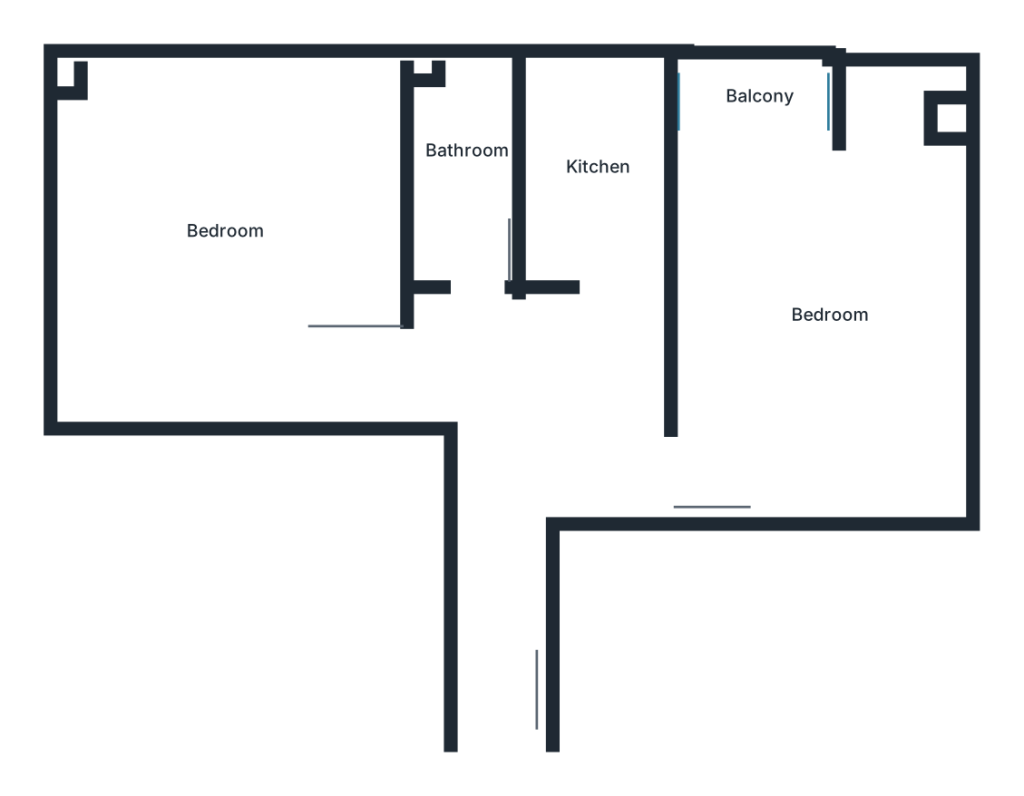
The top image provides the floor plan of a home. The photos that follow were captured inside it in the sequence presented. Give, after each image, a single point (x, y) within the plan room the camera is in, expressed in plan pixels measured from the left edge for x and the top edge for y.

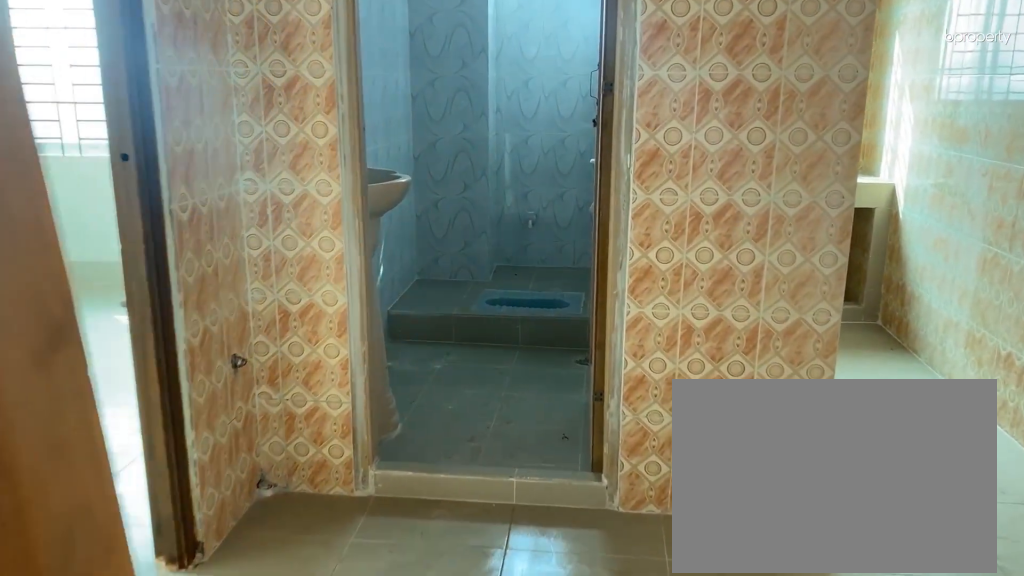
(539, 407)
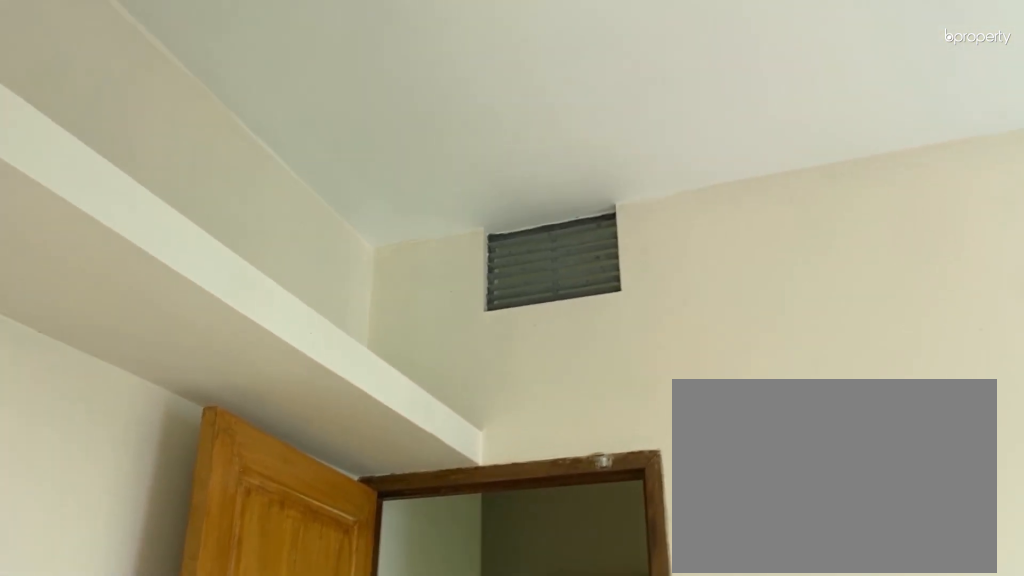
(825, 302)
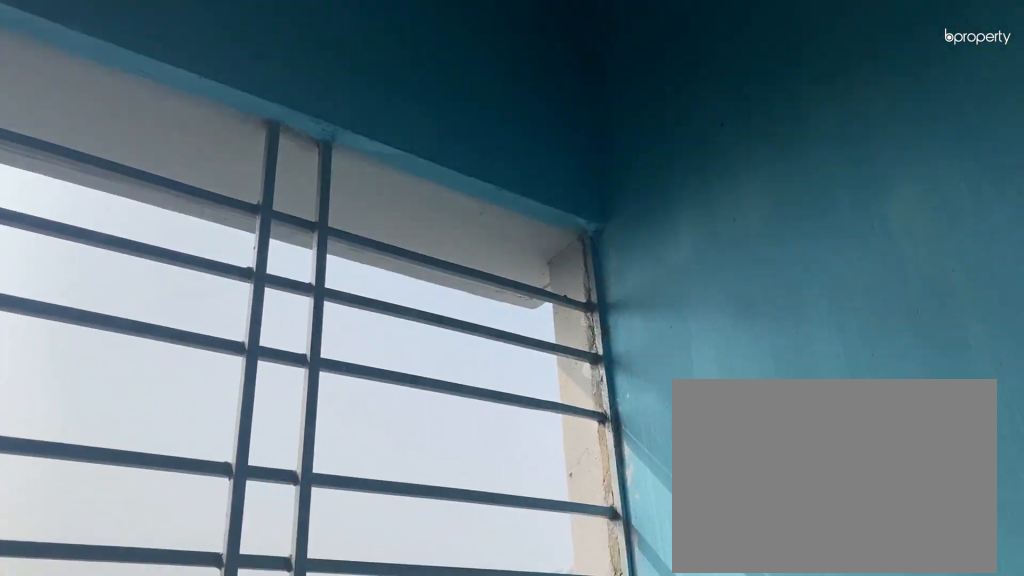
(748, 110)
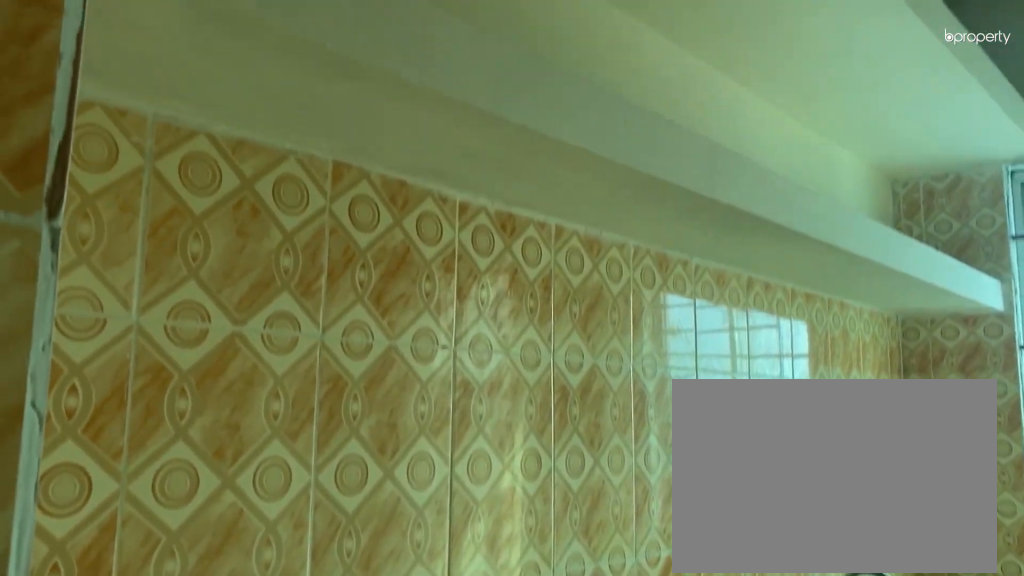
(577, 187)
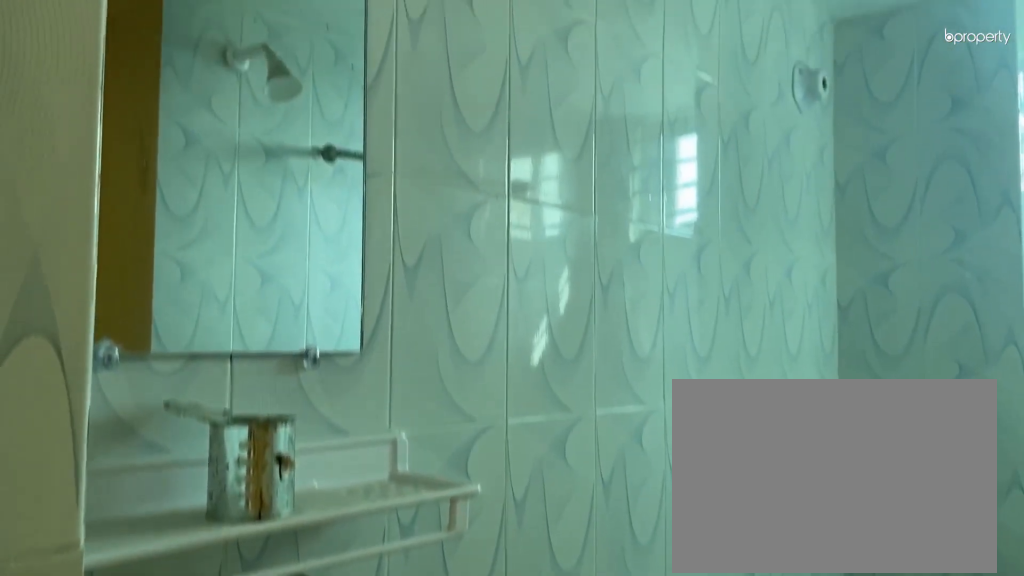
(457, 171)
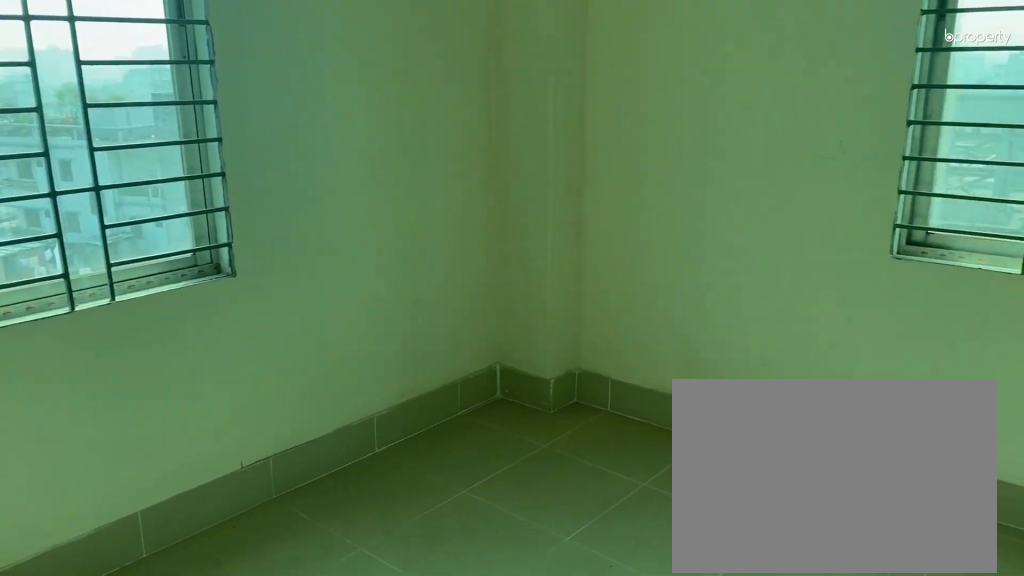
(225, 220)
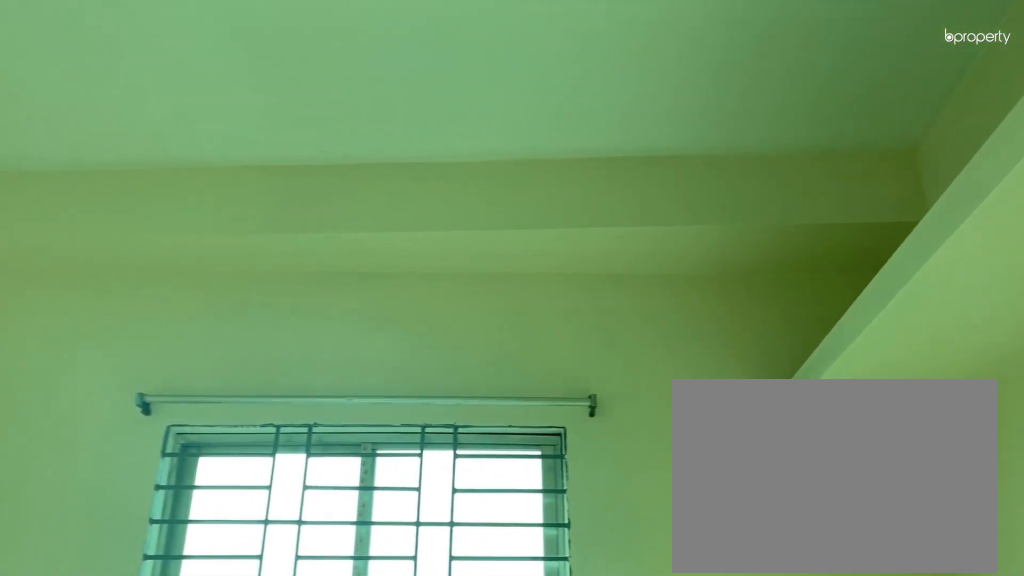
(225, 220)
